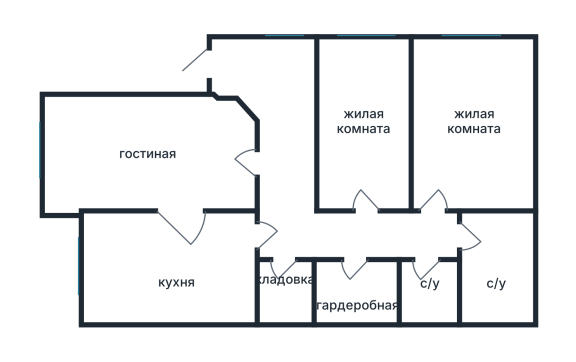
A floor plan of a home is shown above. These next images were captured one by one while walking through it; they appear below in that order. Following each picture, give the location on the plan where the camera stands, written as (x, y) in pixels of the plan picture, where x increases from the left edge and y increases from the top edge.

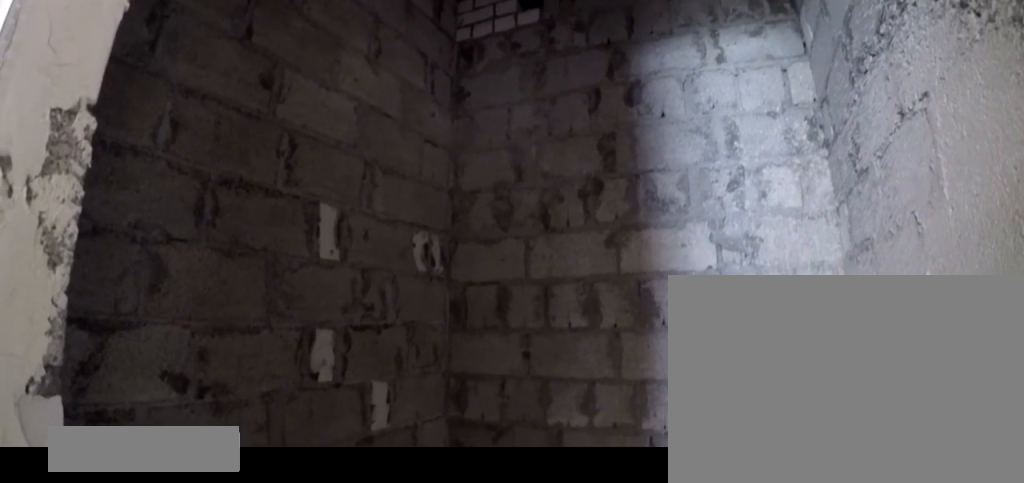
(427, 253)
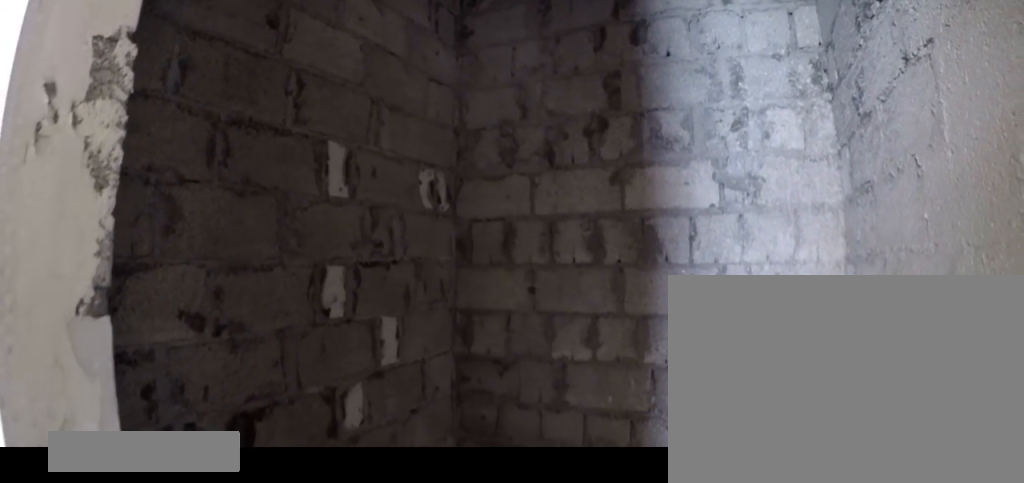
(427, 253)
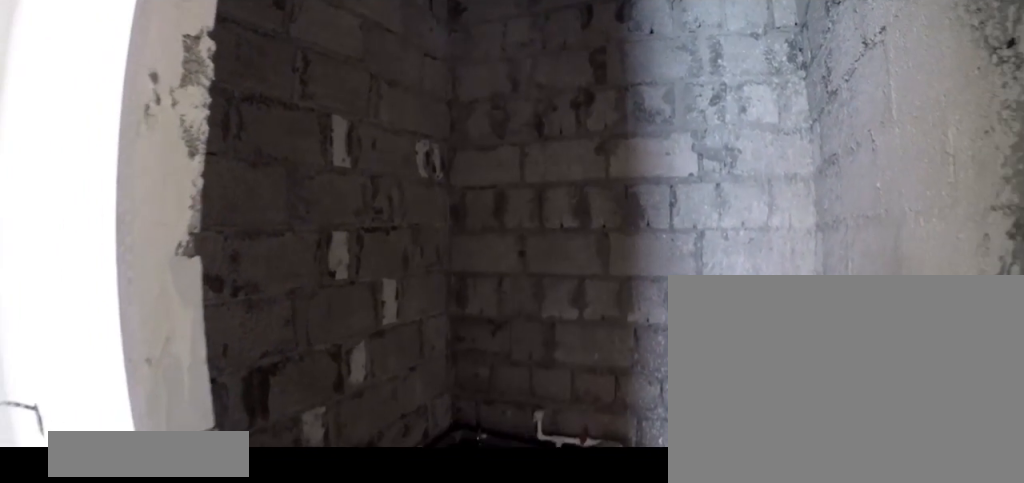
(427, 253)
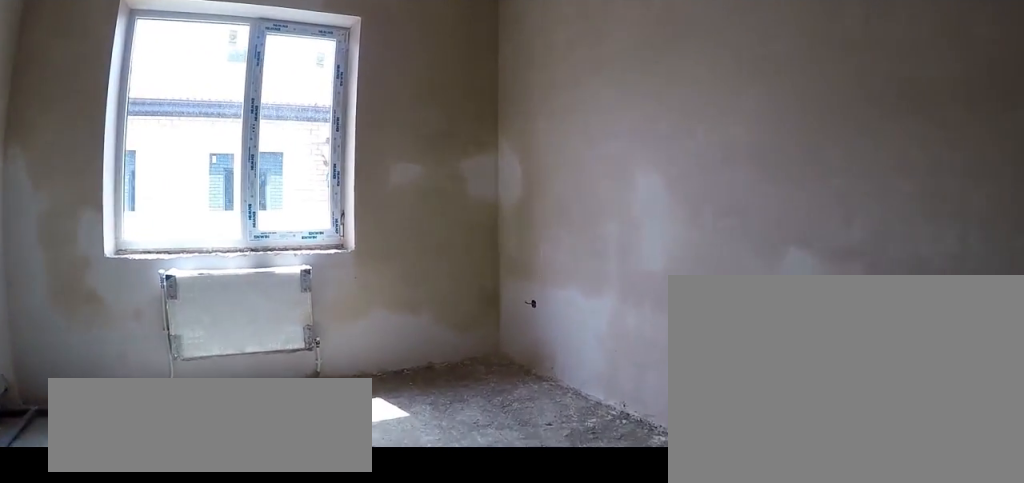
(469, 121)
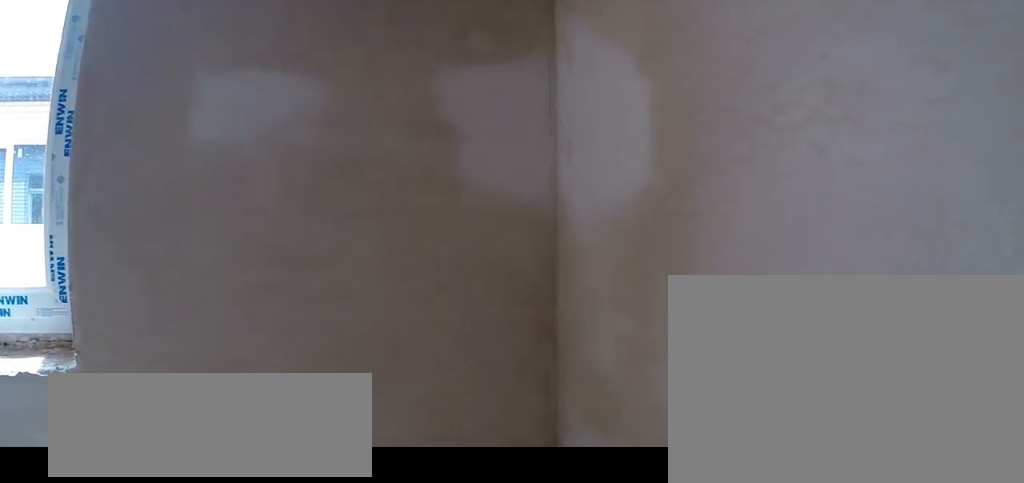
(502, 84)
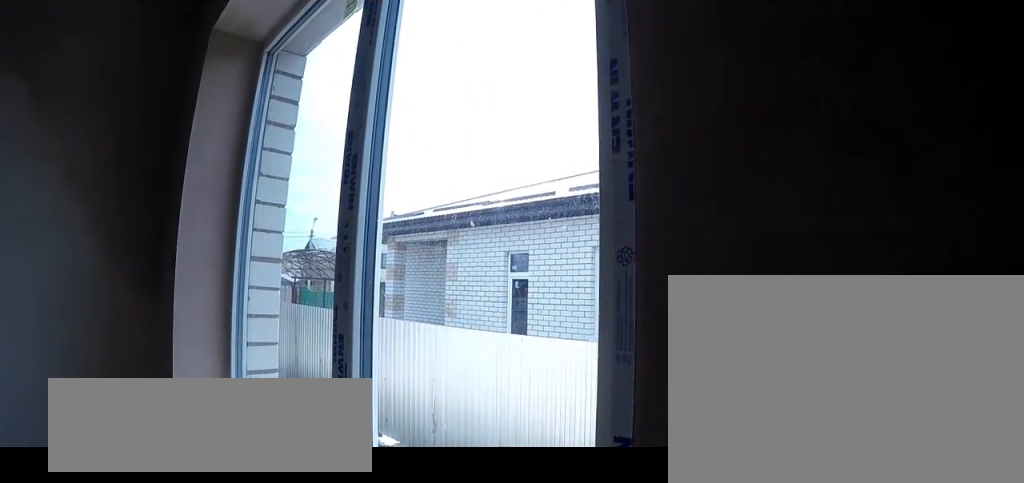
(515, 61)
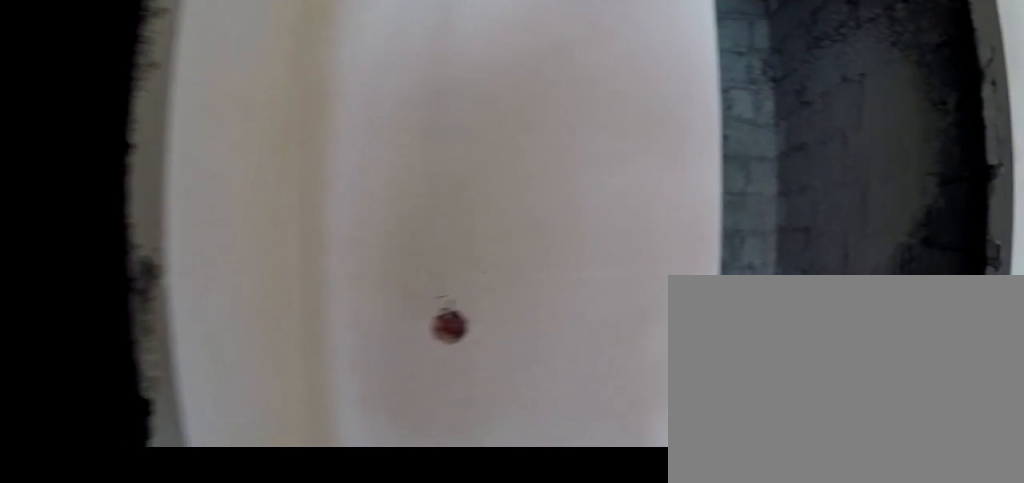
(431, 222)
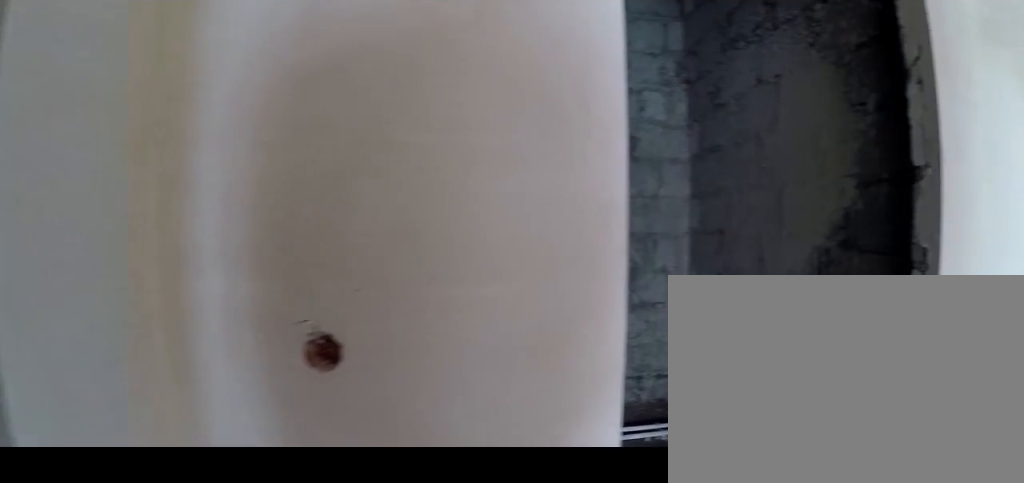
(431, 224)
